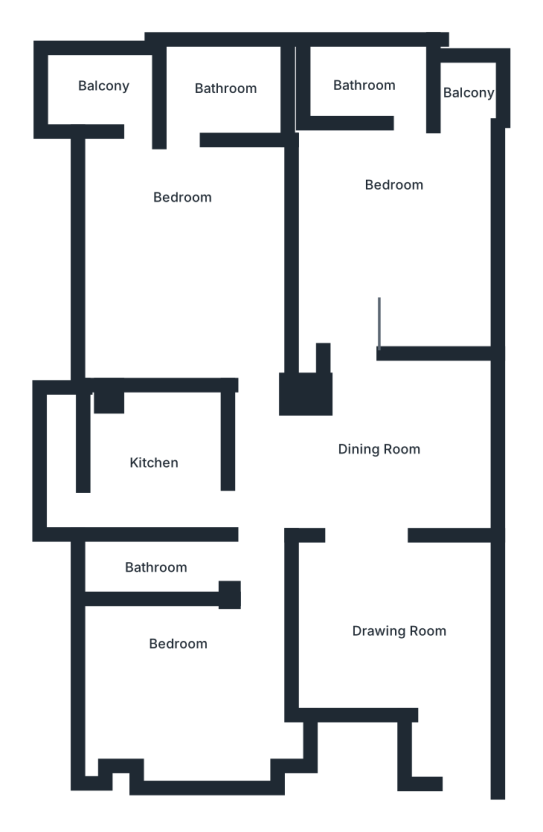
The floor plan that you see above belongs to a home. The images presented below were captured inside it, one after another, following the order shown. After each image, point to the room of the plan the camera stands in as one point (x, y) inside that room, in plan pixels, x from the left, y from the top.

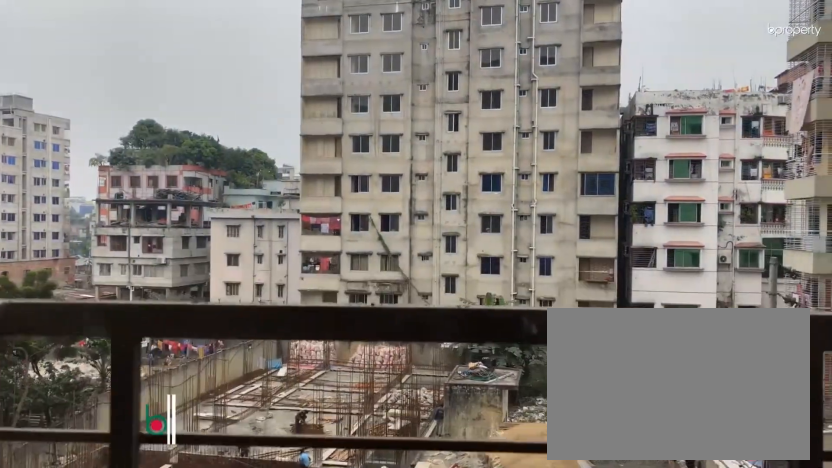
(57, 456)
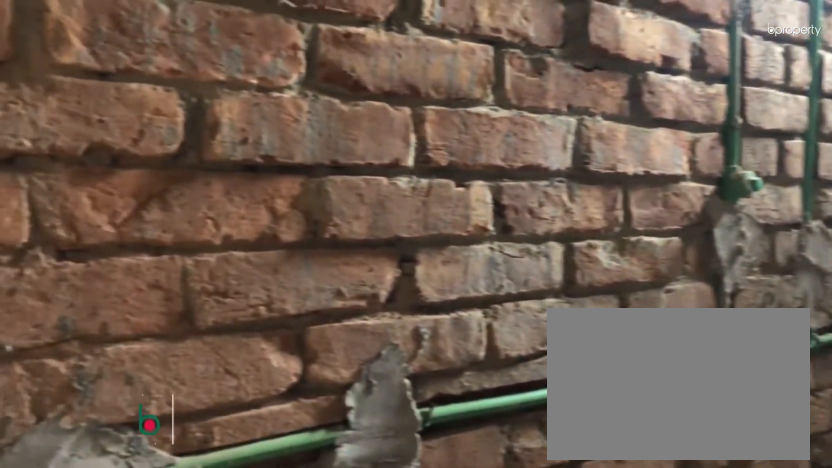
(161, 568)
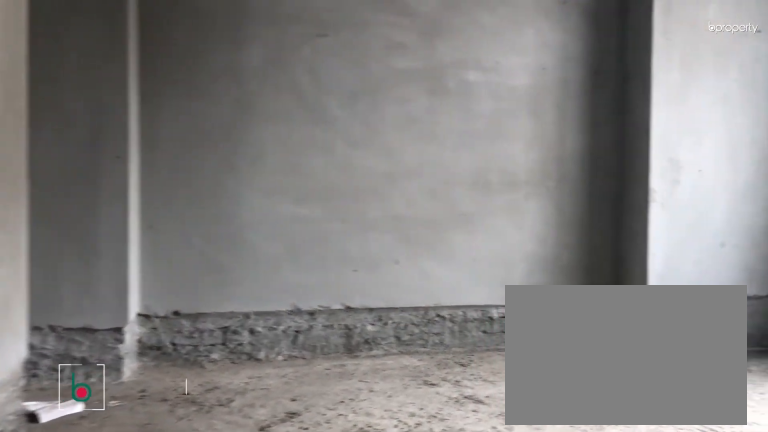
(172, 683)
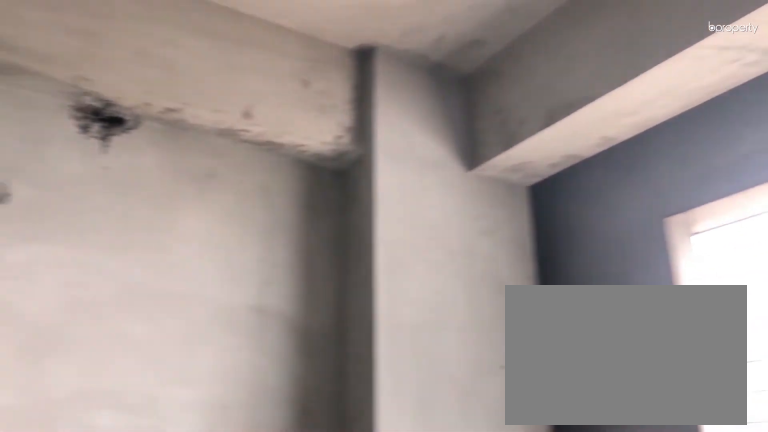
(172, 683)
